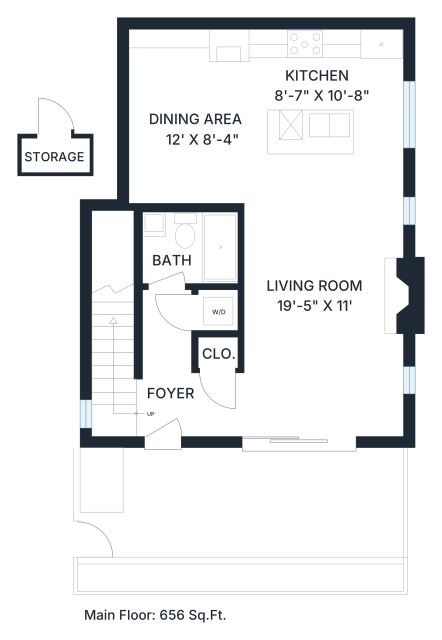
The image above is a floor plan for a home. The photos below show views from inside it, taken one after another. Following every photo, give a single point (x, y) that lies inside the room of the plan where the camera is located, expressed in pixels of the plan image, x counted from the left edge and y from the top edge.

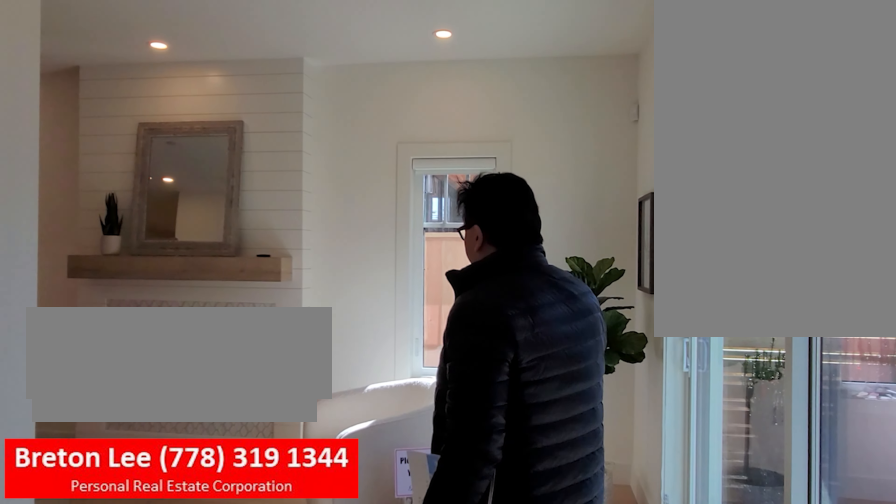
(311, 345)
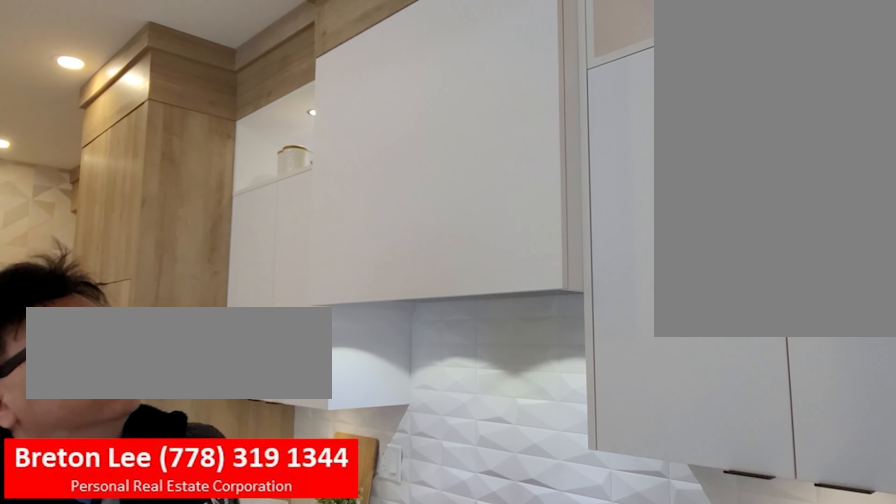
(378, 123)
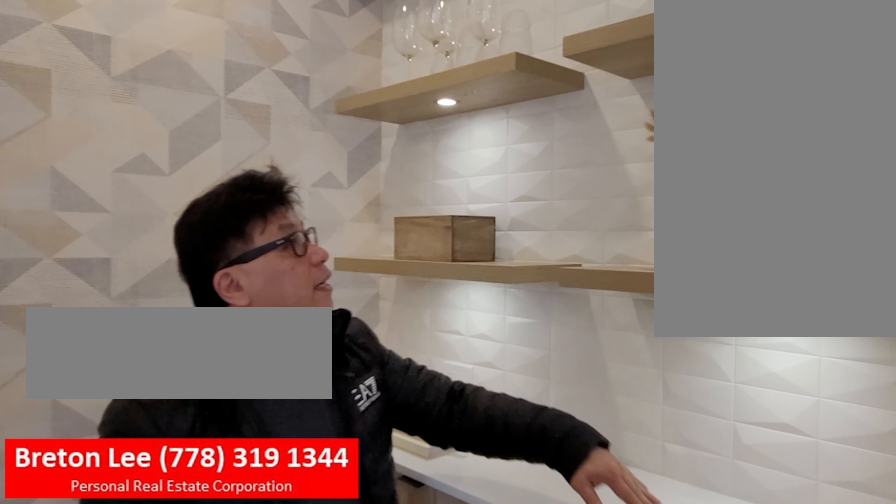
(378, 123)
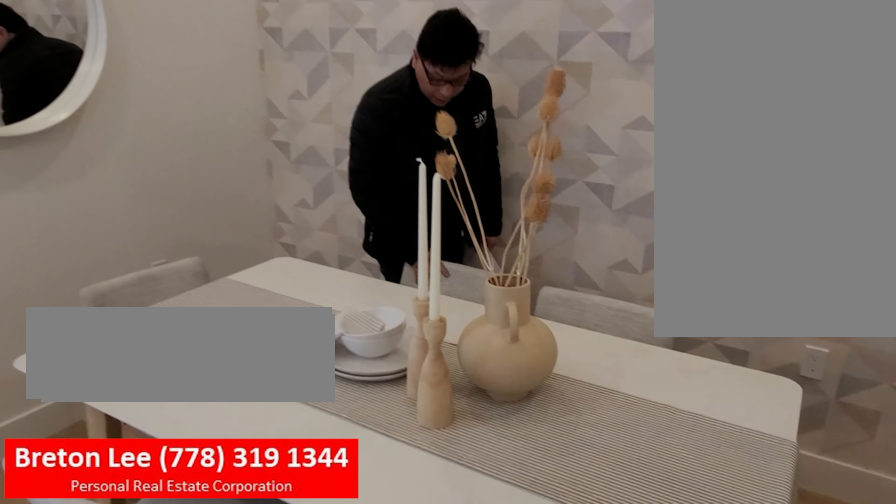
(192, 174)
